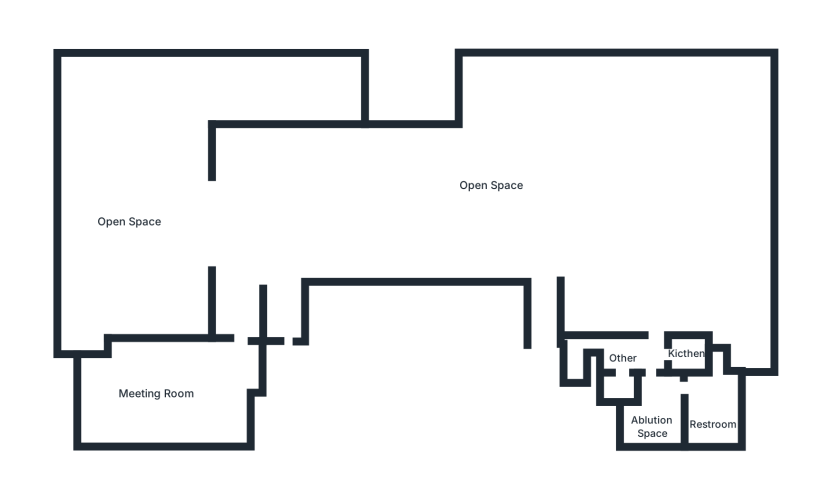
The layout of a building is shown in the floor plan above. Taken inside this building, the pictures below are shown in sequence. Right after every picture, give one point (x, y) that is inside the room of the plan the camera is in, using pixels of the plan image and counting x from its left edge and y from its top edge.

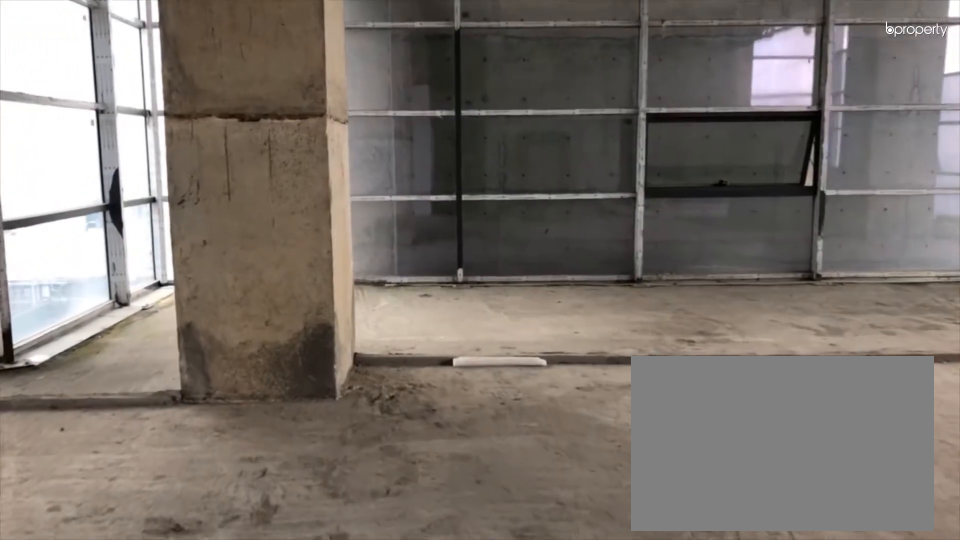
(541, 233)
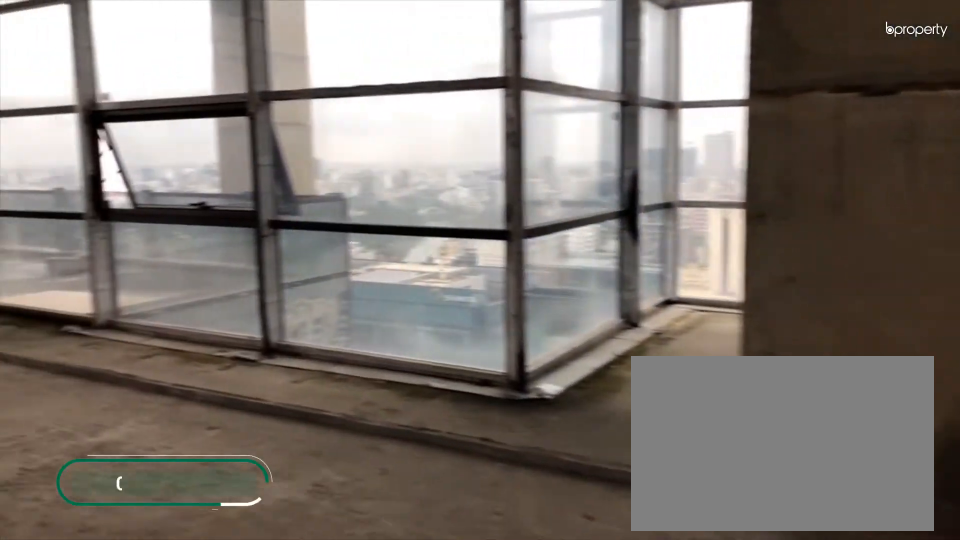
(541, 233)
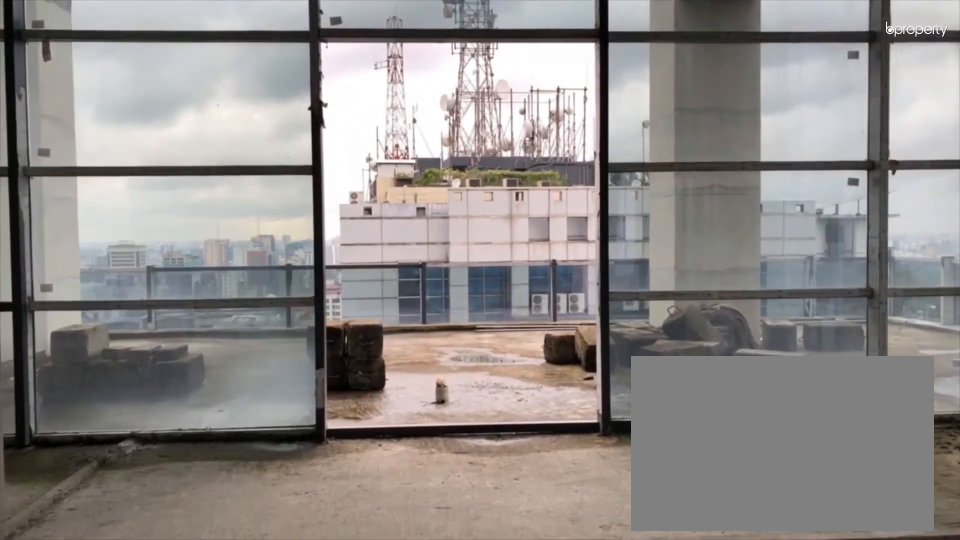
(272, 213)
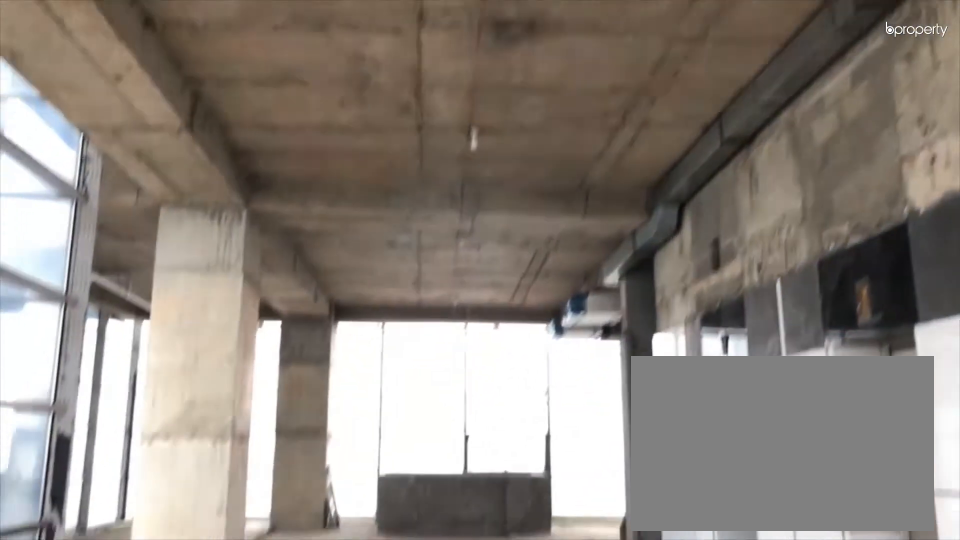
(272, 213)
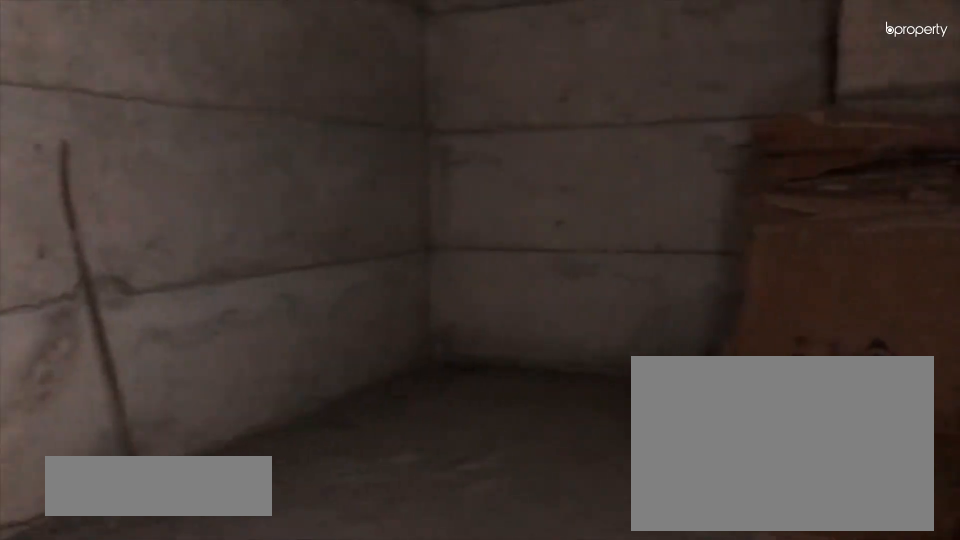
(181, 382)
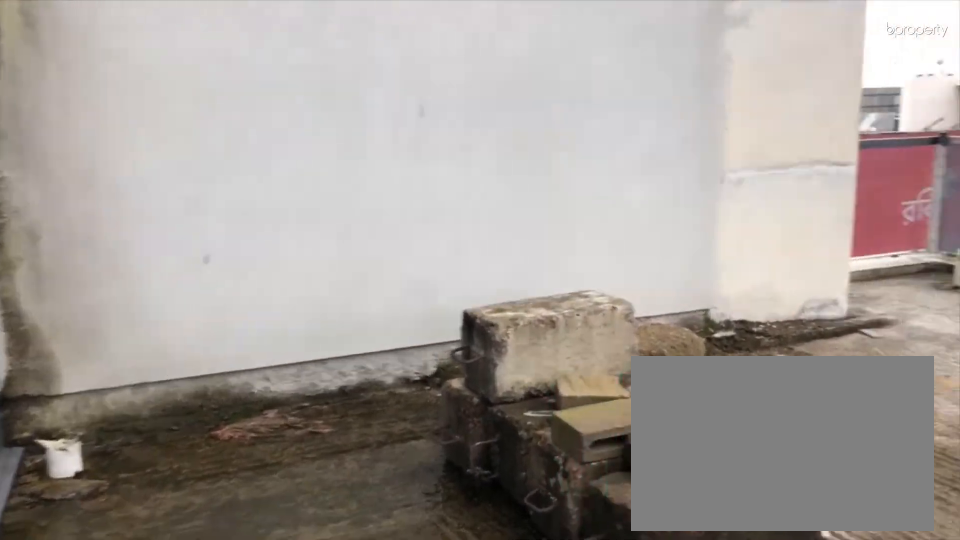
(137, 229)
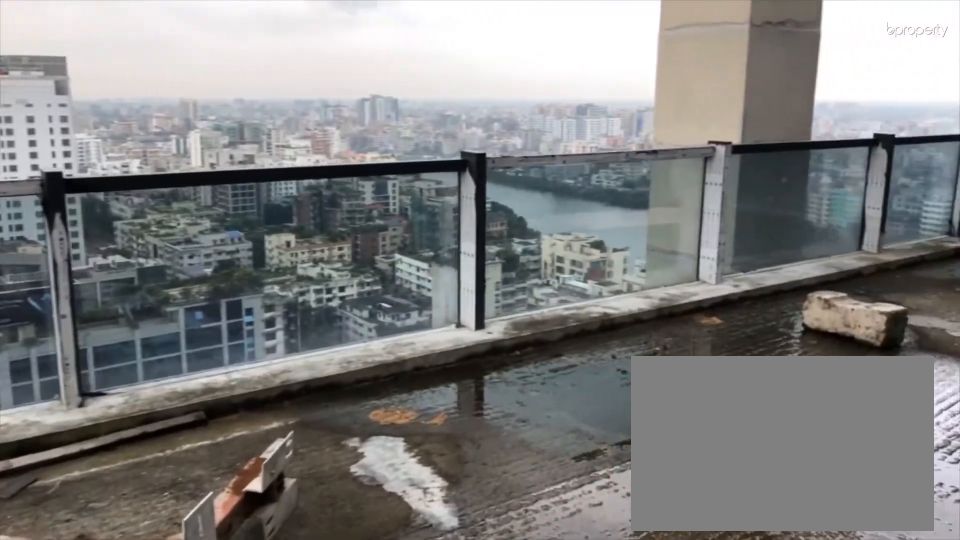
(156, 102)
